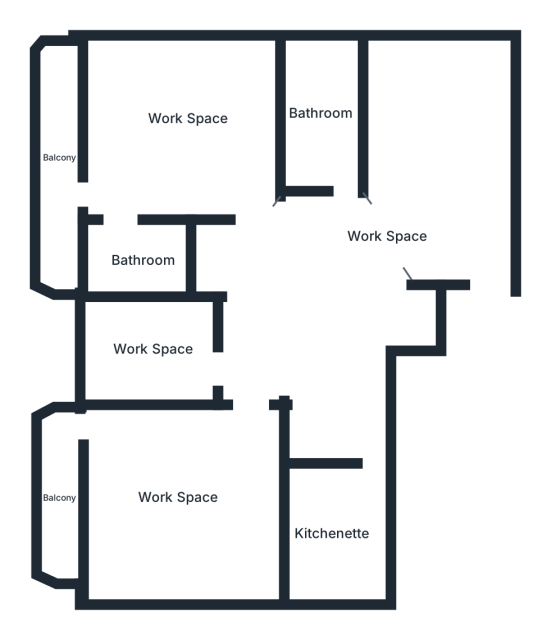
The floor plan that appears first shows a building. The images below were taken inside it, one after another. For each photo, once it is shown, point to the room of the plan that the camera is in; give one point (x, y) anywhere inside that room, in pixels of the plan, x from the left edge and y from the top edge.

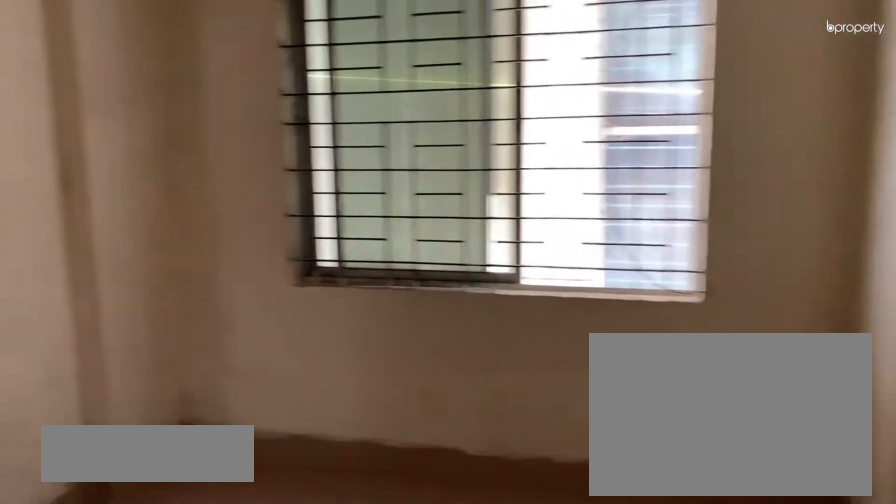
(392, 235)
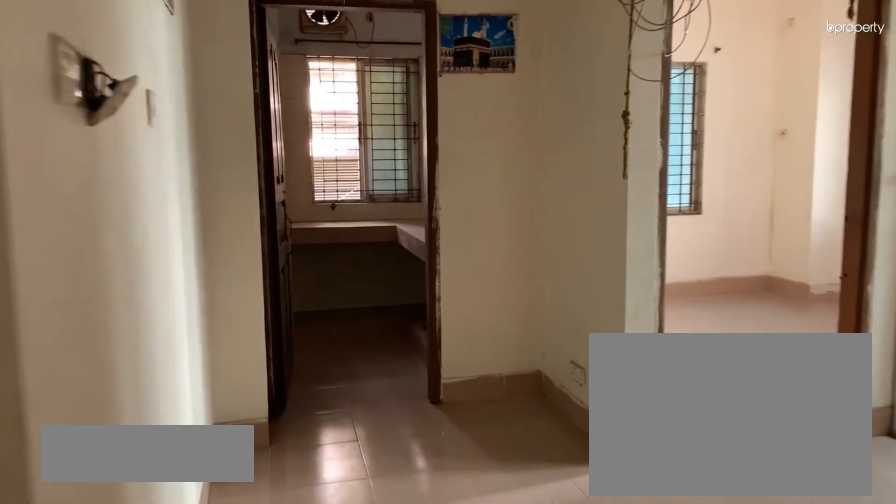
(392, 235)
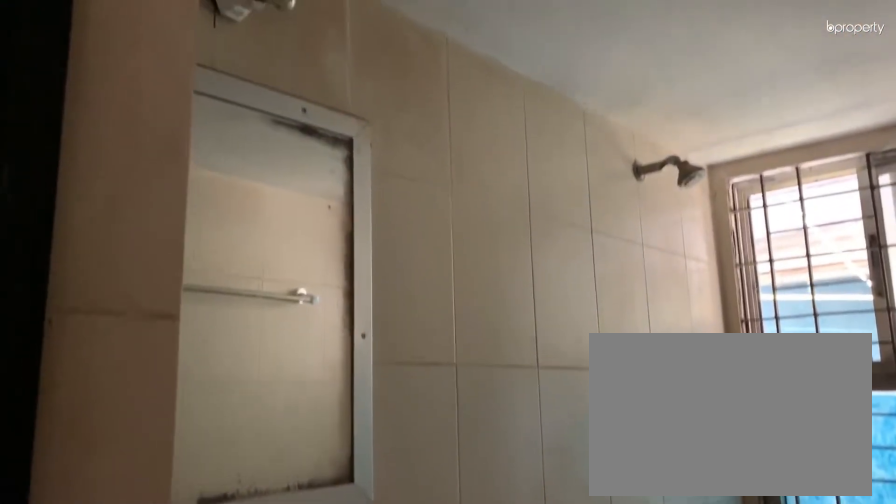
(320, 113)
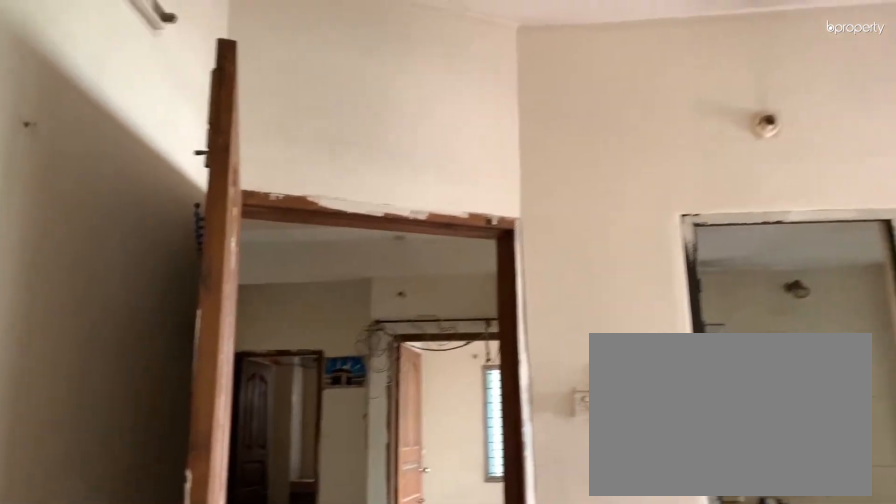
(185, 118)
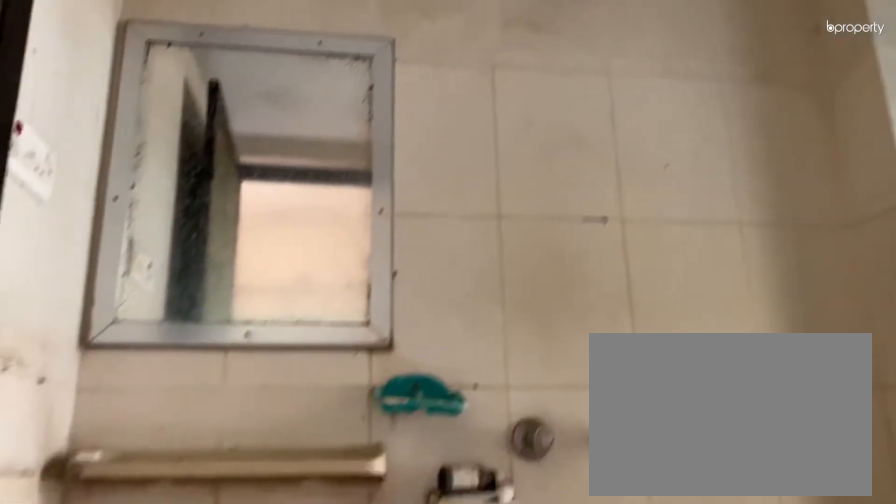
(143, 260)
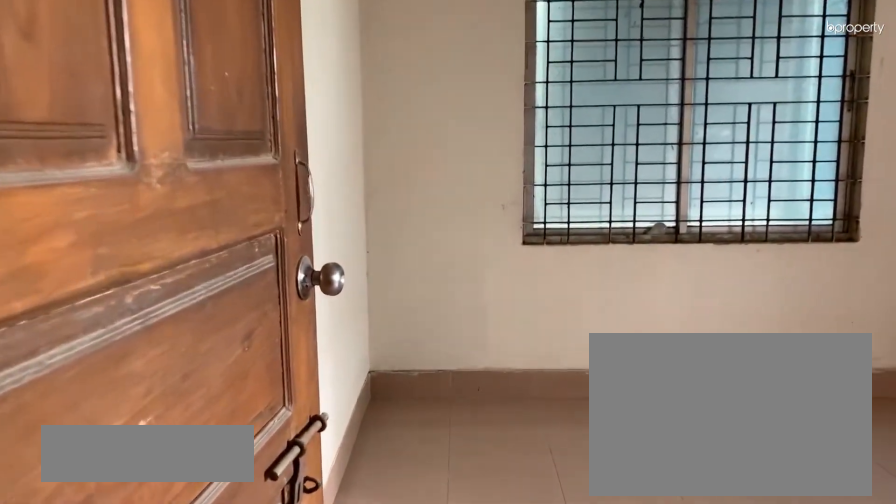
(178, 495)
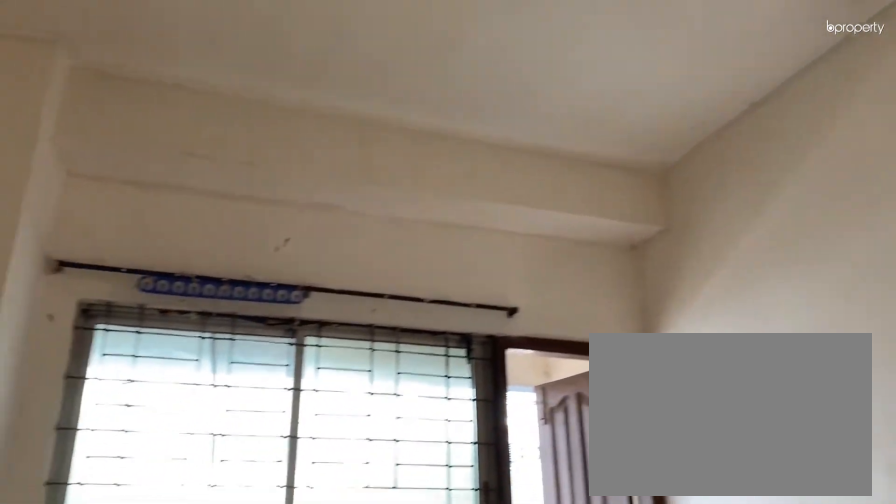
(178, 495)
